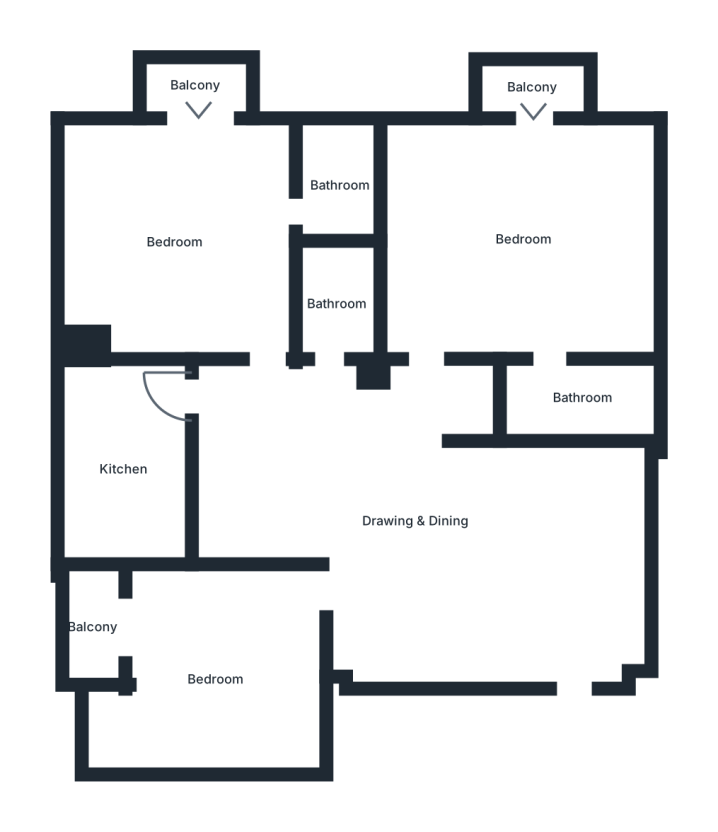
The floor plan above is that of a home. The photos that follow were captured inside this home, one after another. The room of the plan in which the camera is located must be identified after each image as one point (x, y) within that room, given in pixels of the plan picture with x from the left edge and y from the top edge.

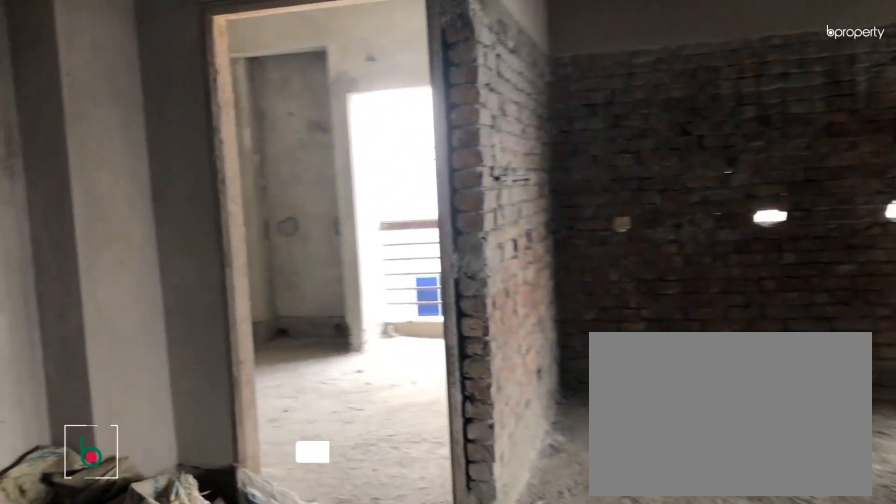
(414, 523)
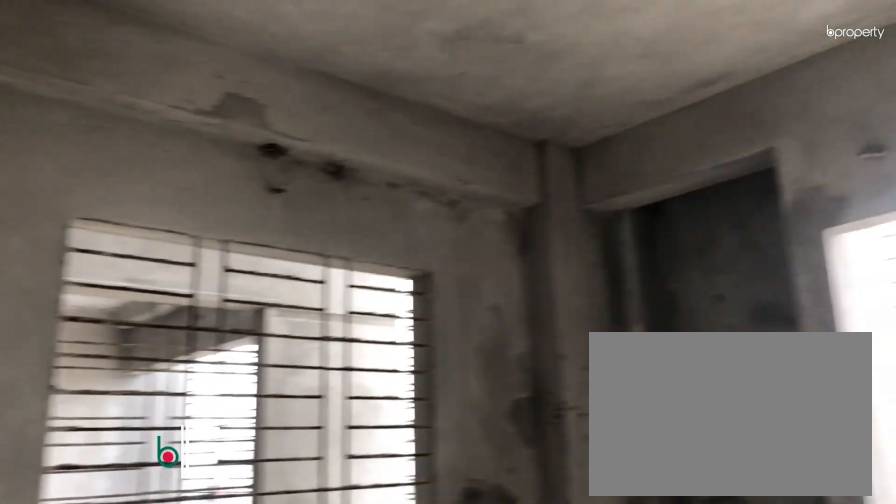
(213, 680)
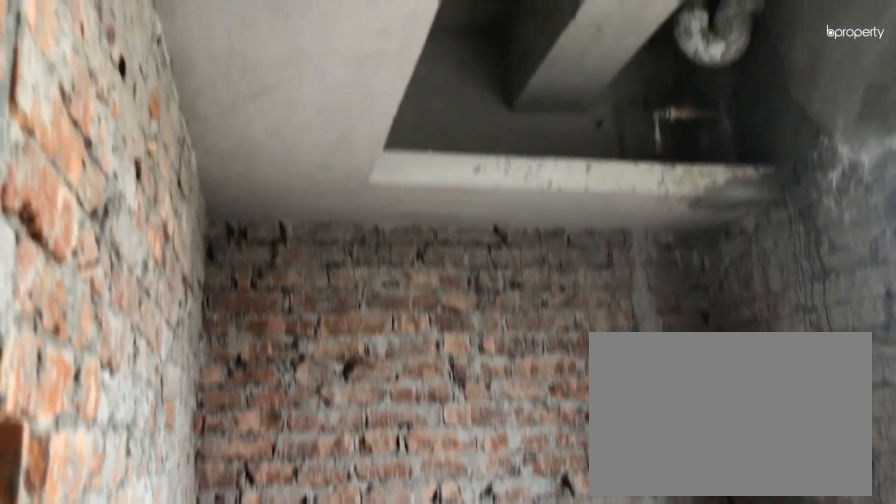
(126, 469)
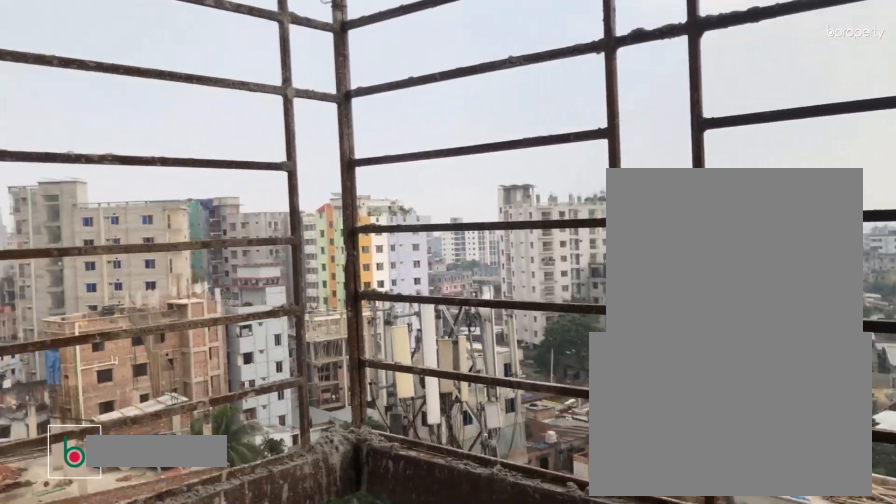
(196, 86)
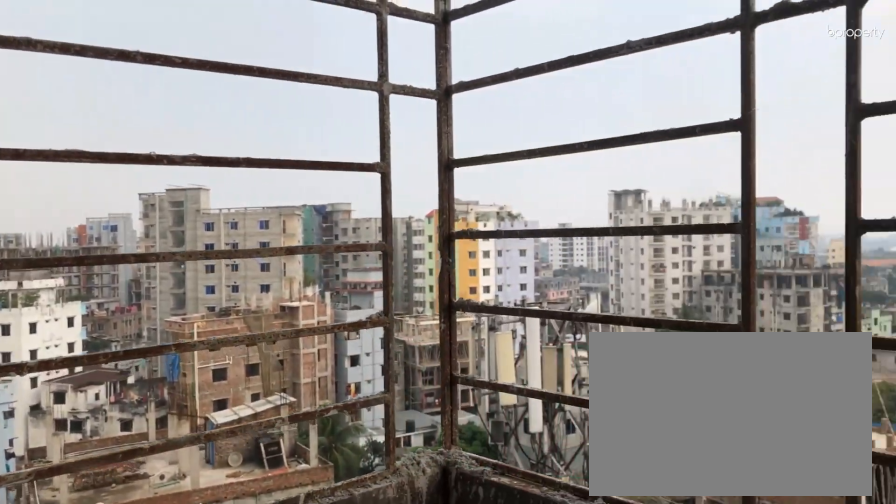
(196, 86)
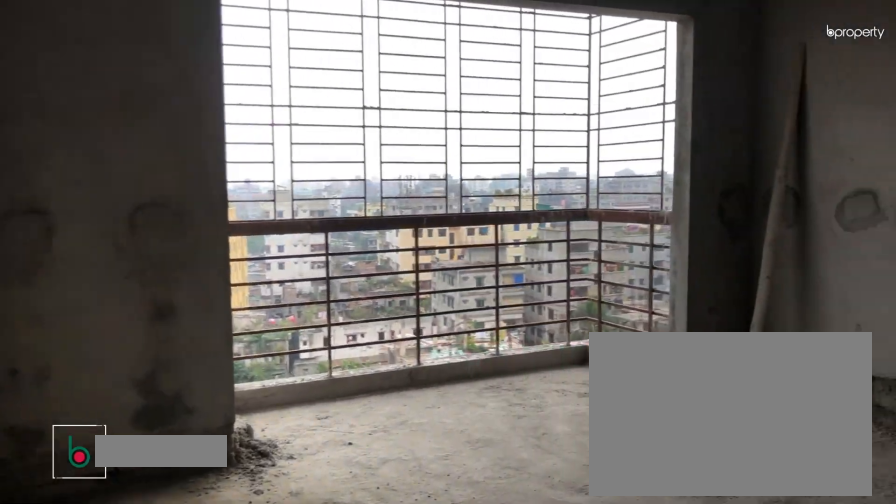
(512, 268)
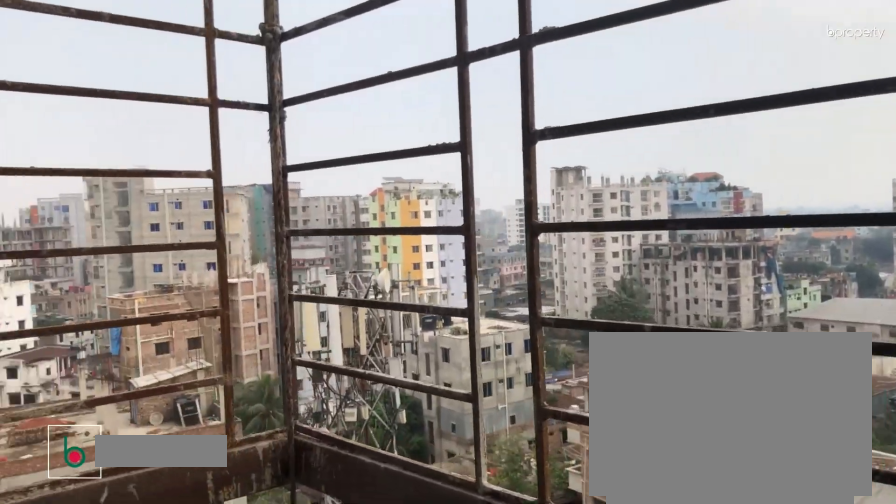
(534, 85)
